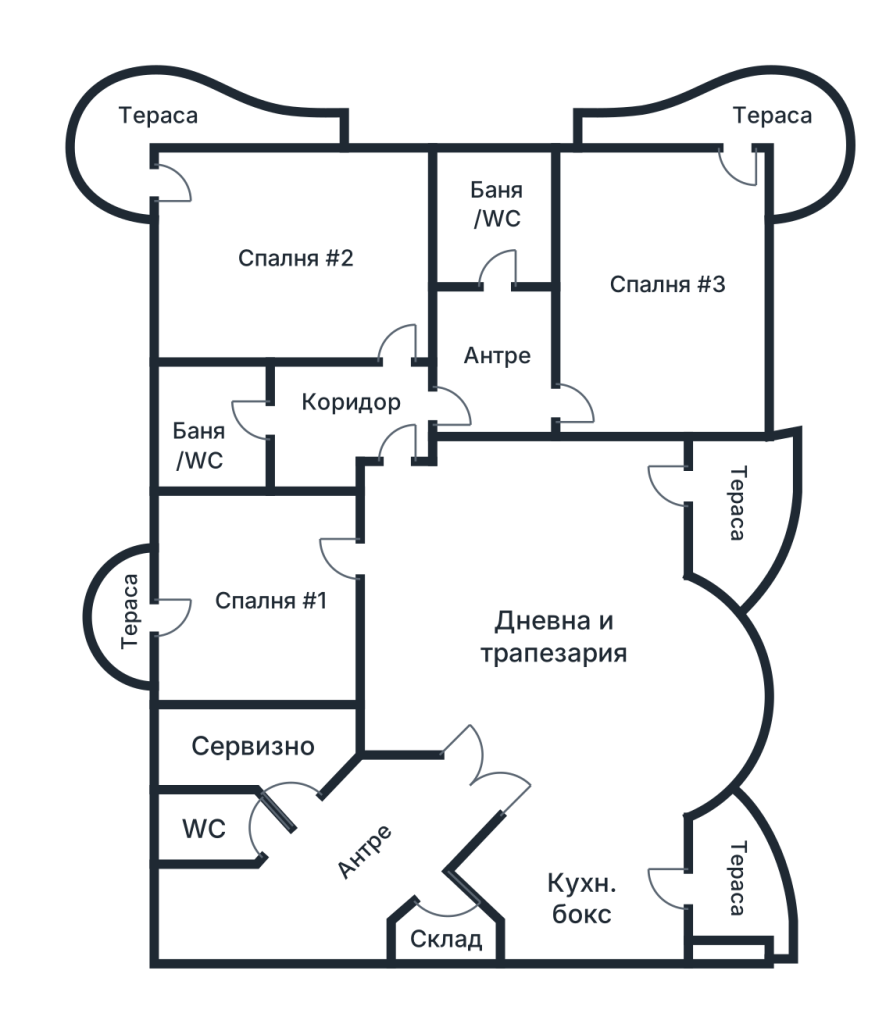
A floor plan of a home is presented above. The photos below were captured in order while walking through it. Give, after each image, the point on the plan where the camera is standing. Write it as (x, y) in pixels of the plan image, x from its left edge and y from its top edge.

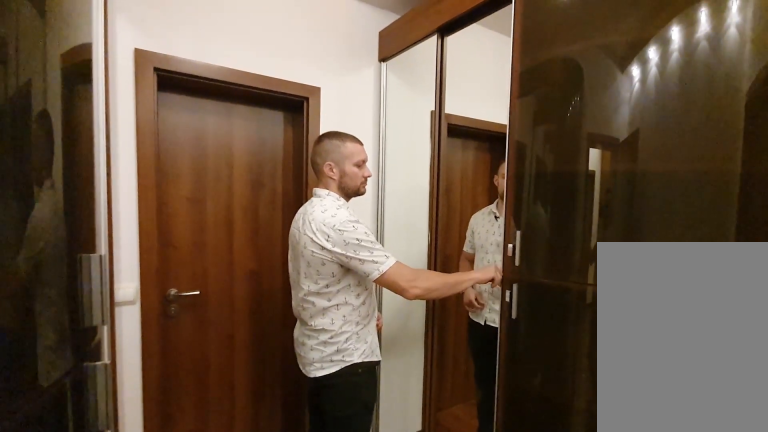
(494, 310)
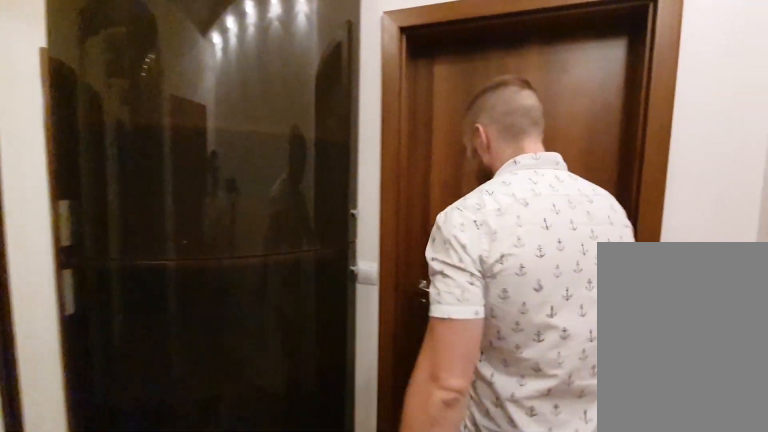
(544, 385)
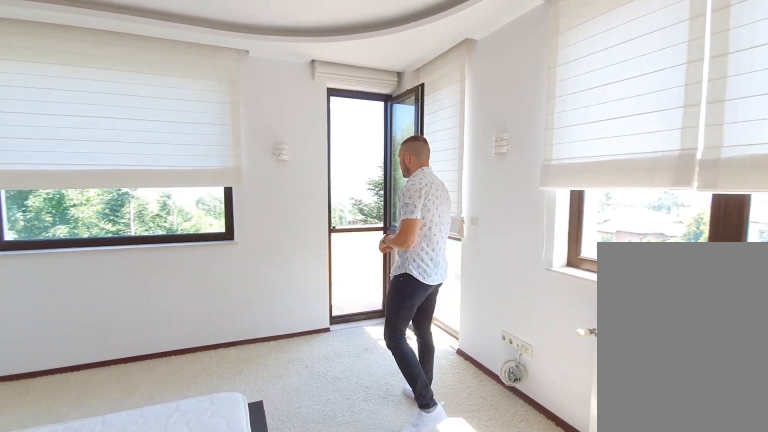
(713, 201)
